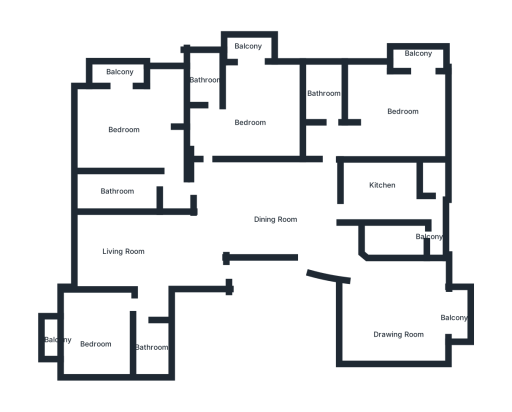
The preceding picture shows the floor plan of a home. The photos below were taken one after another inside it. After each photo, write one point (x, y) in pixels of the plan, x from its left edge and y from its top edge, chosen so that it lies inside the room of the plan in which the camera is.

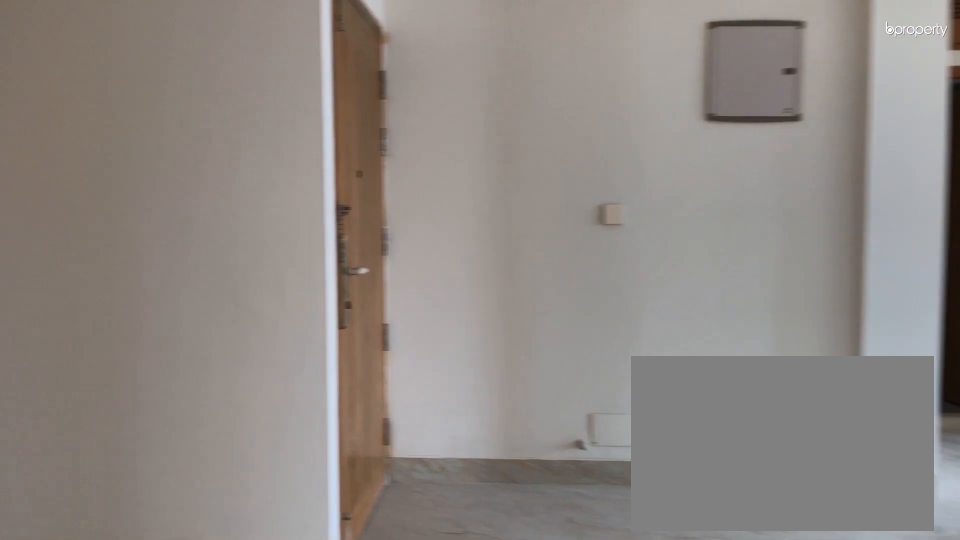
(299, 224)
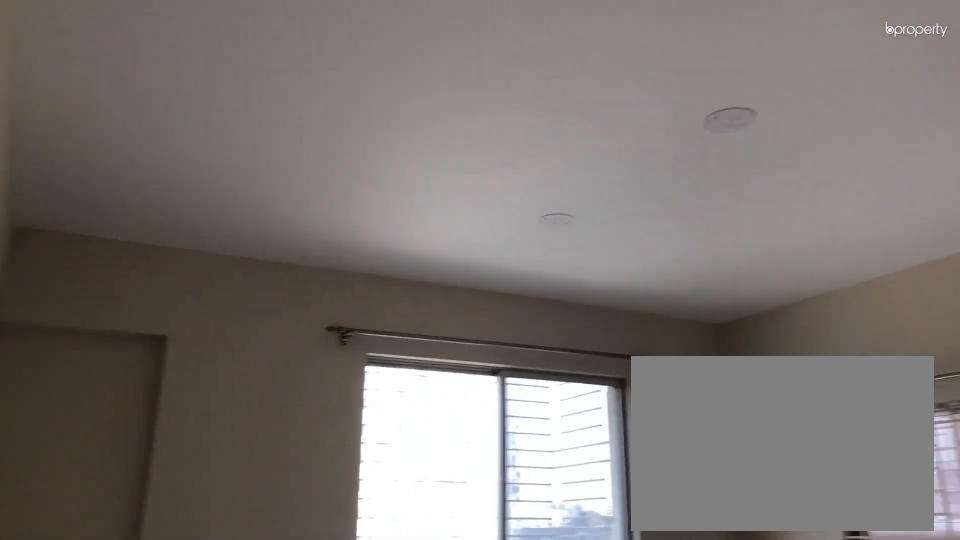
(400, 311)
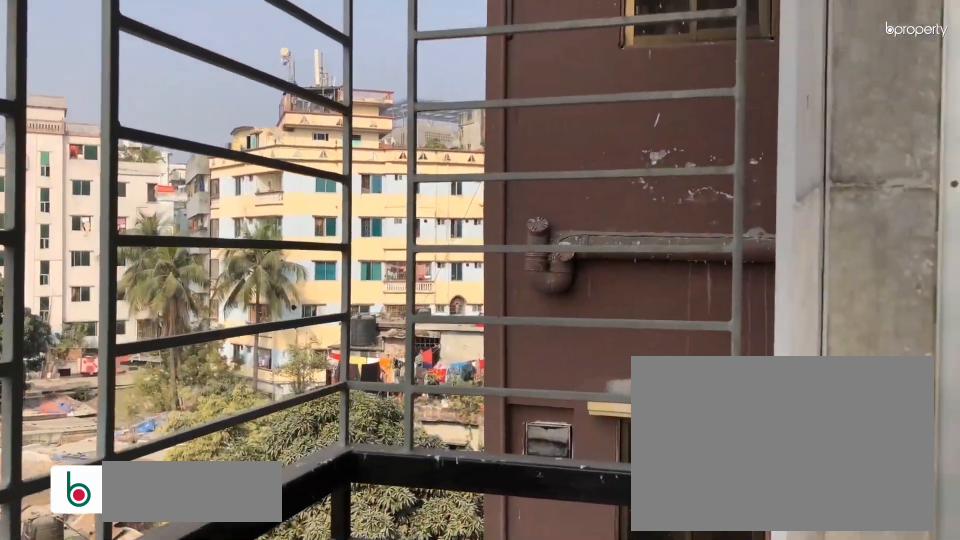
(460, 312)
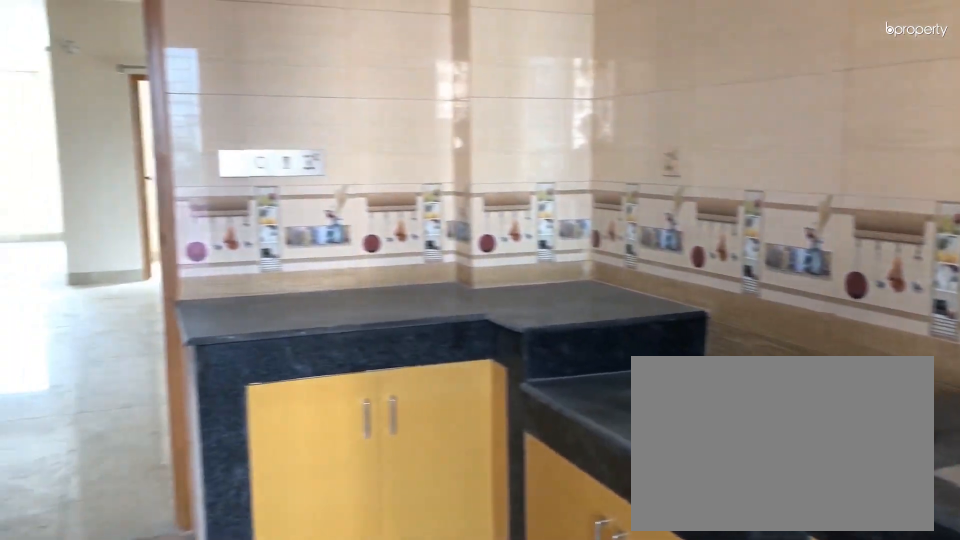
(379, 189)
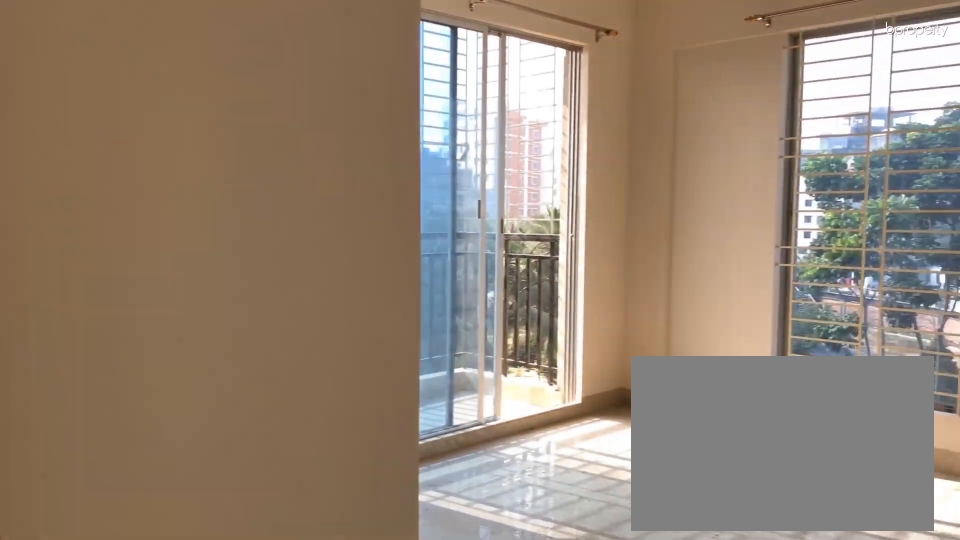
(404, 109)
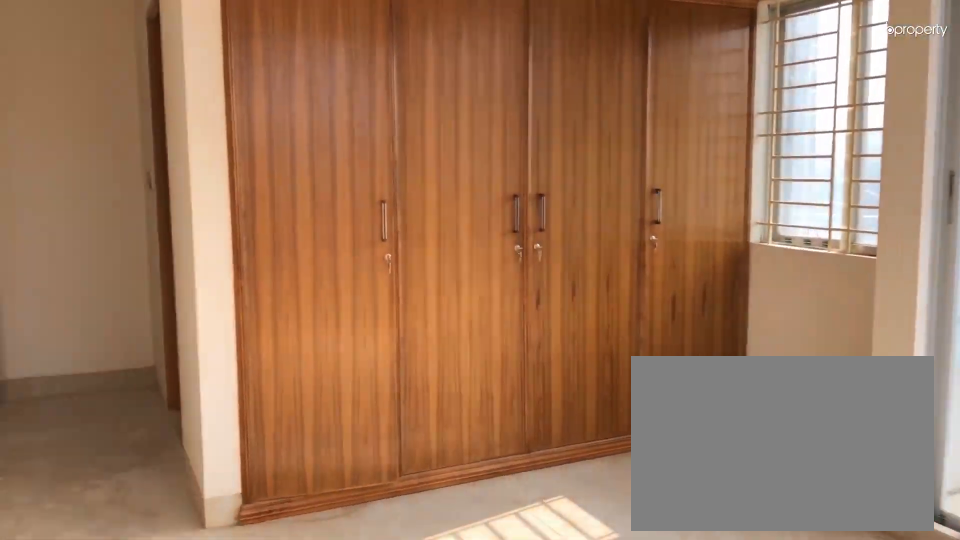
(404, 109)
